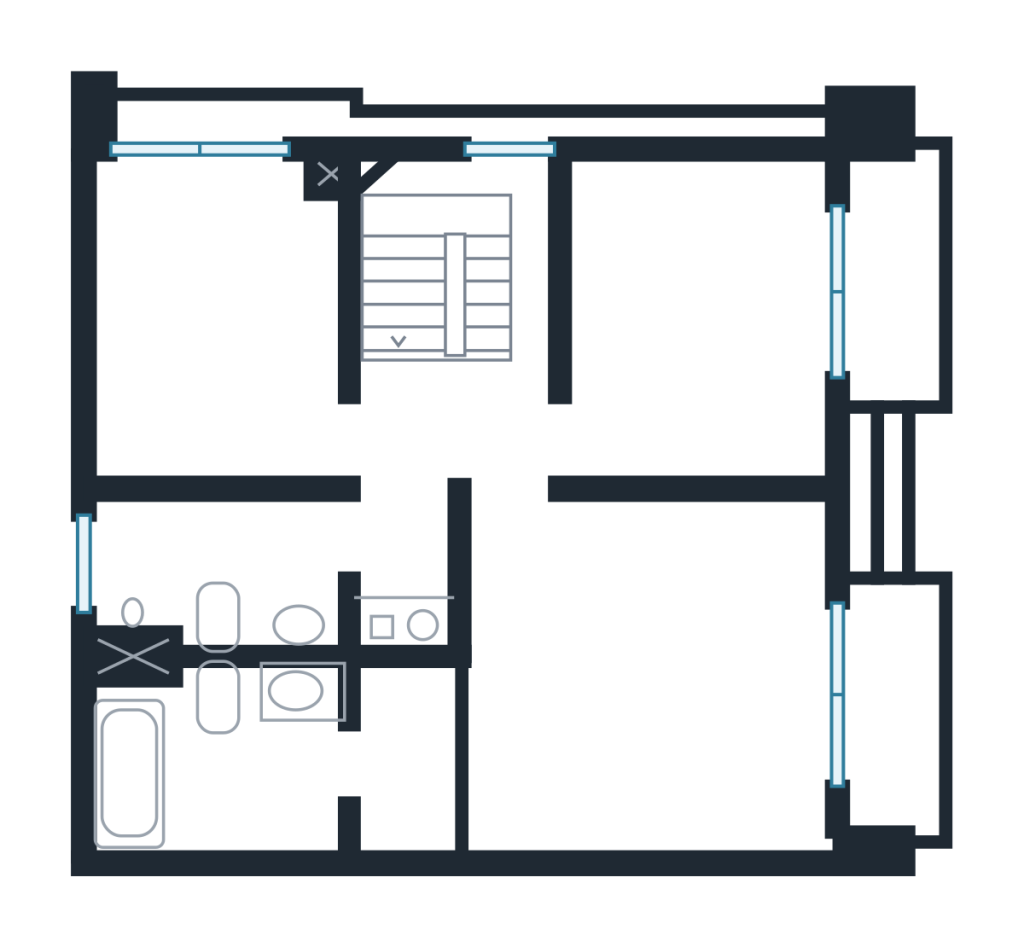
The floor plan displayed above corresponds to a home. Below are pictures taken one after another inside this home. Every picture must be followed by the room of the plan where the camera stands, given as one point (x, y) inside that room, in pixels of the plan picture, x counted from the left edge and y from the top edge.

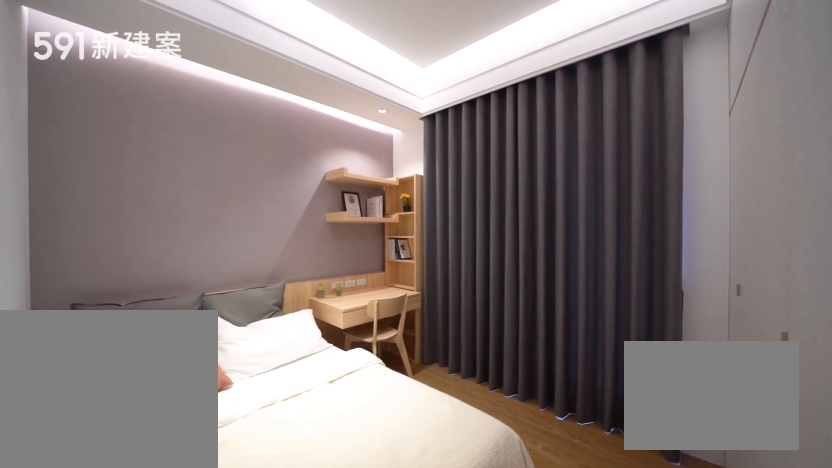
(700, 316)
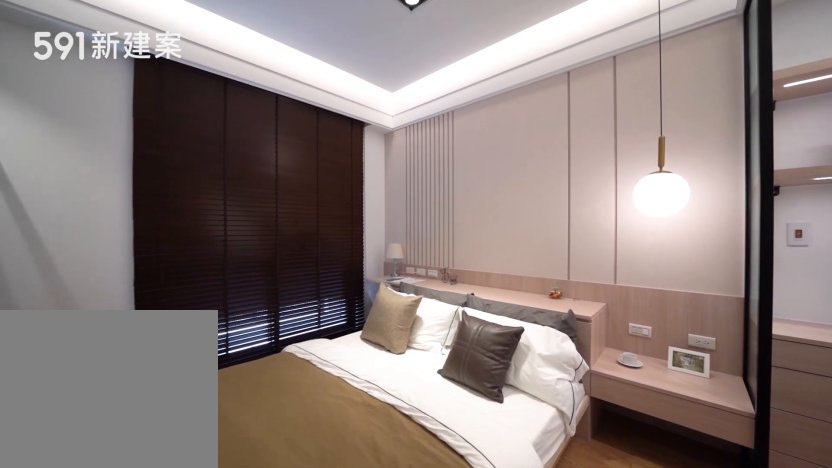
(609, 689)
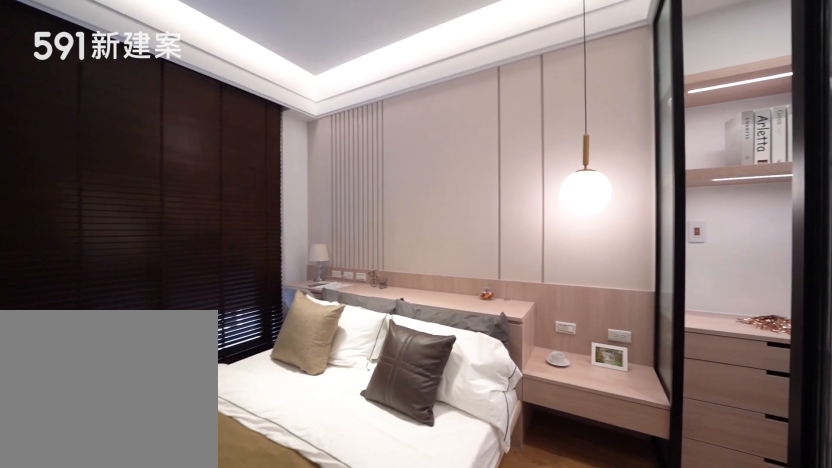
(609, 689)
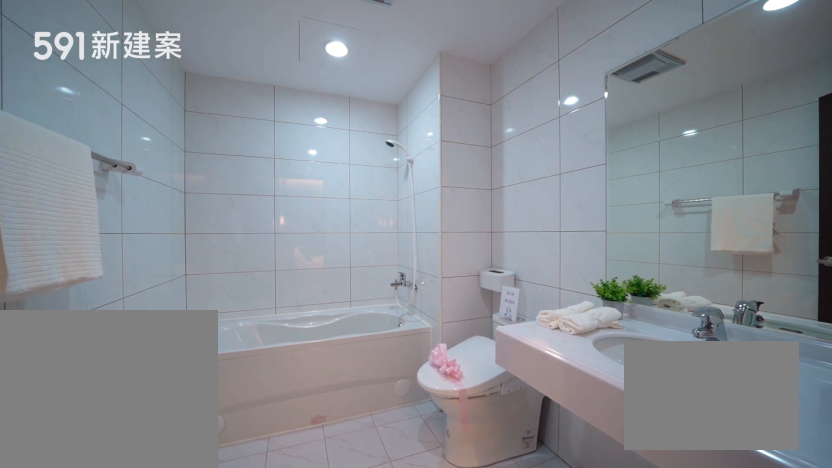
(212, 762)
